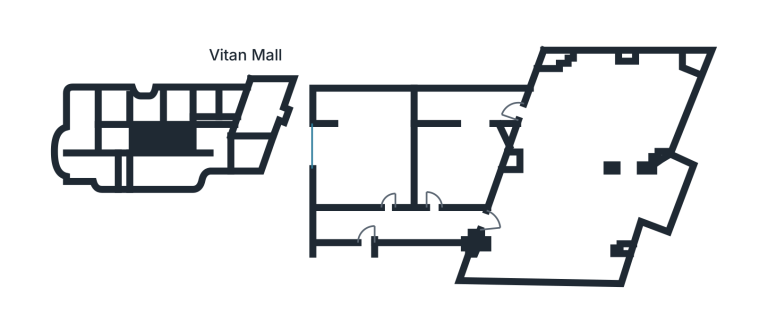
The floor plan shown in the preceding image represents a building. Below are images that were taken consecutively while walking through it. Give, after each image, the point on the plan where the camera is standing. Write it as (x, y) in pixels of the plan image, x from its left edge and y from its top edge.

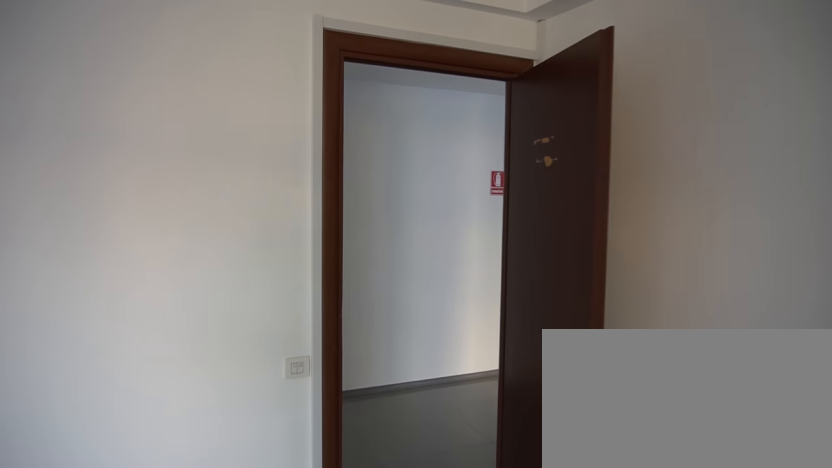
(433, 210)
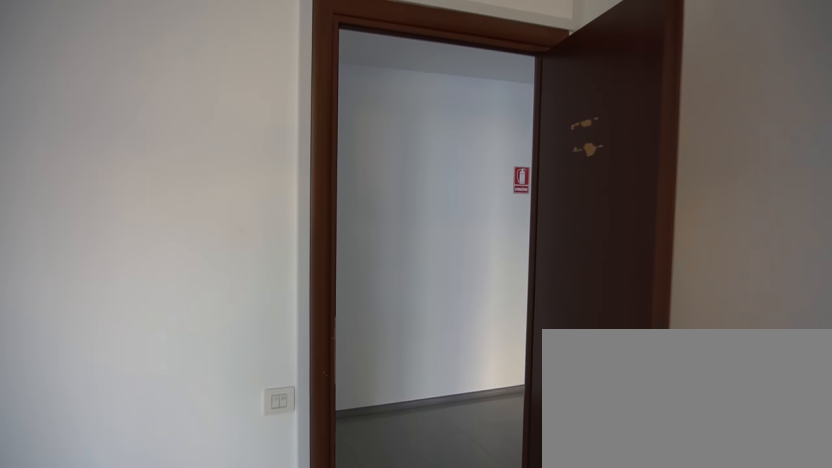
(433, 214)
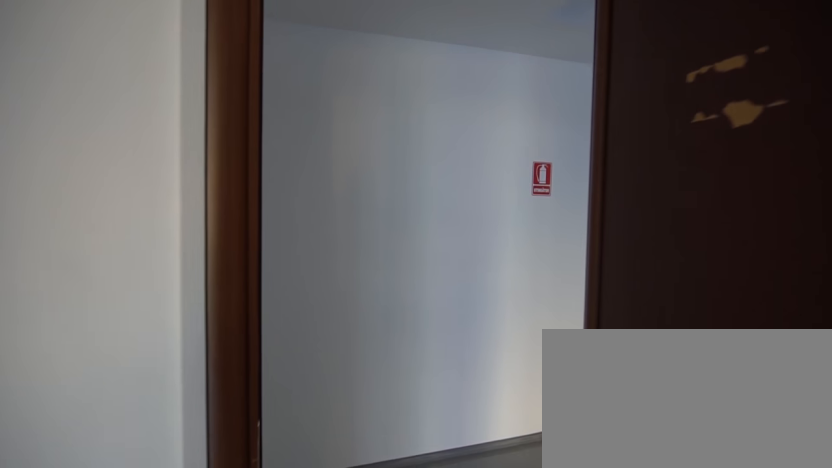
(432, 216)
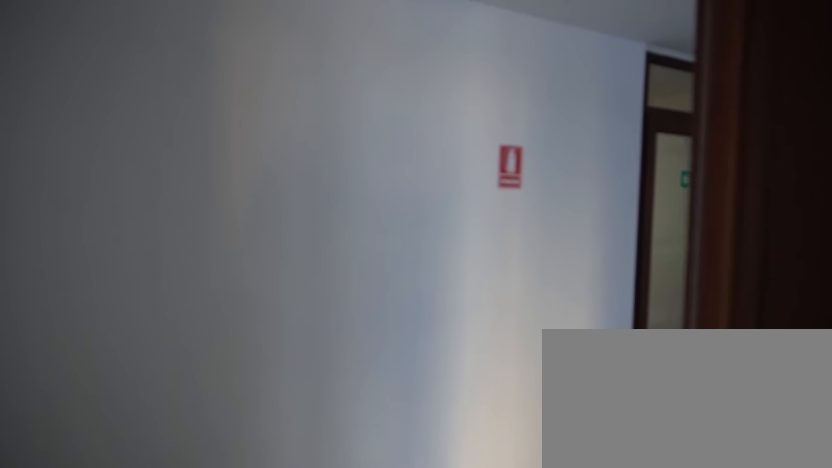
(432, 216)
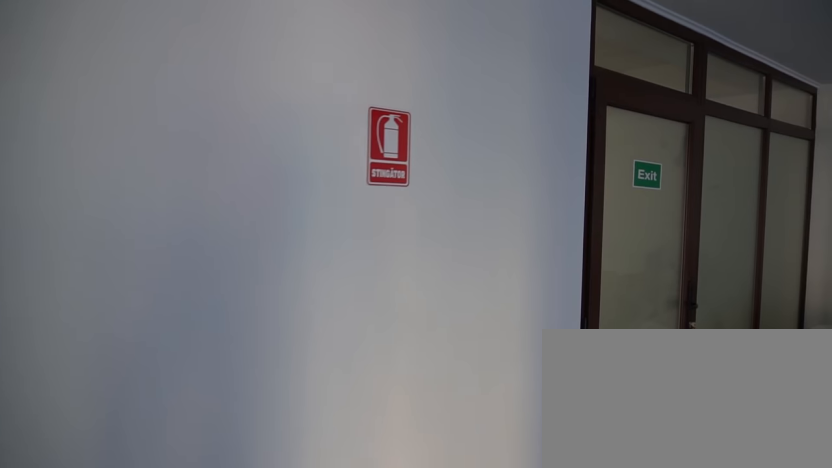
(420, 231)
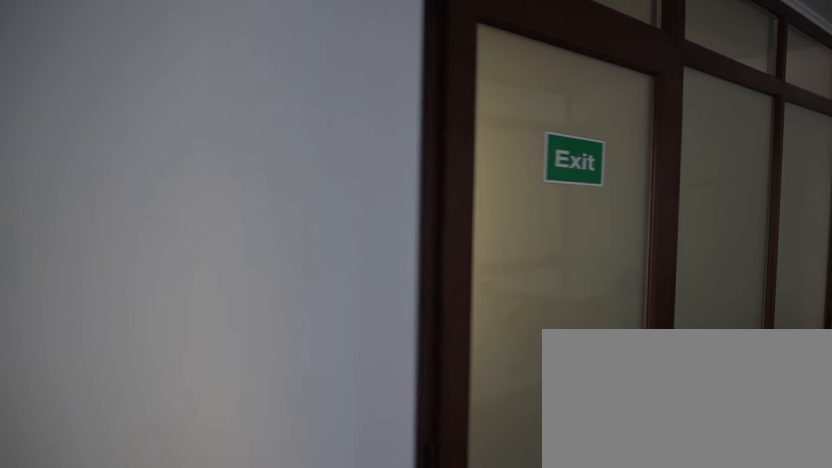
(382, 244)
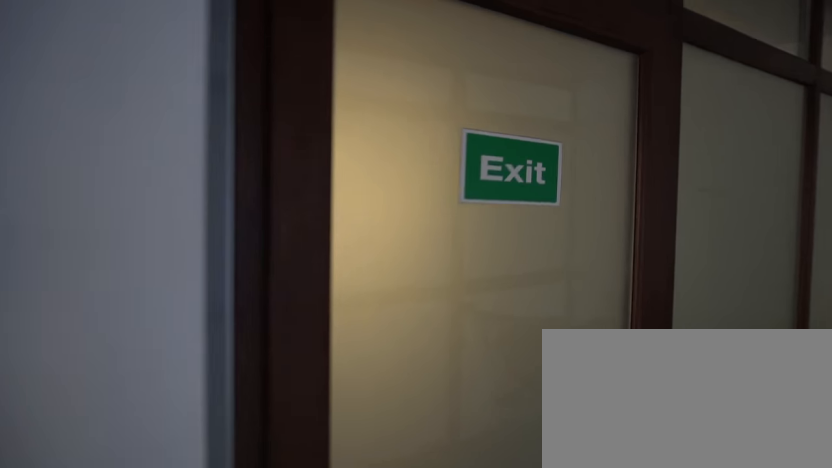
(371, 250)
